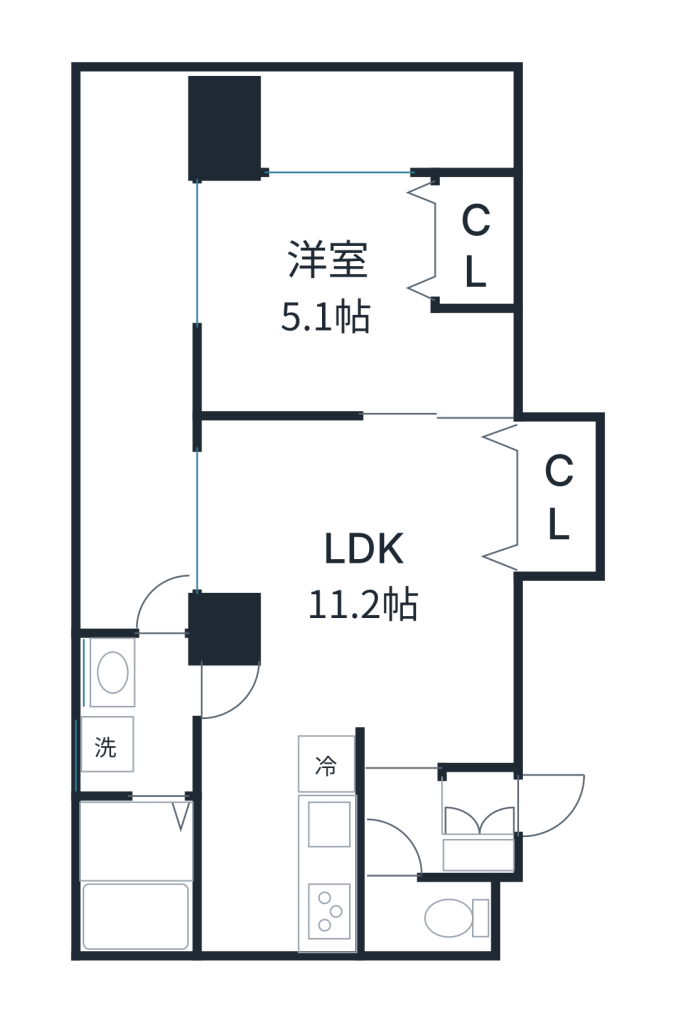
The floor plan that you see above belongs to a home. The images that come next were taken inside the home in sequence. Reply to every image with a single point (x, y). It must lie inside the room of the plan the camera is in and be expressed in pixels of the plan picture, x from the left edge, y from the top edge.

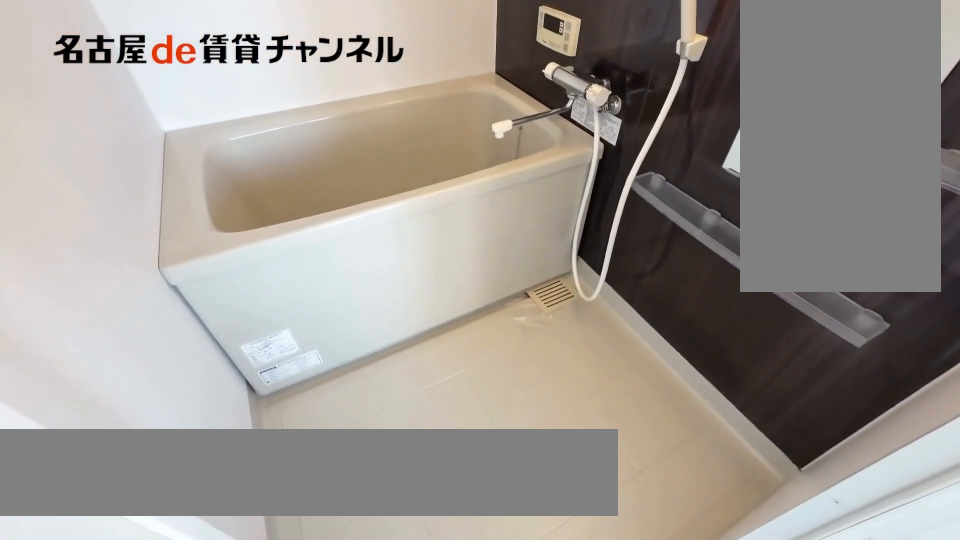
(141, 872)
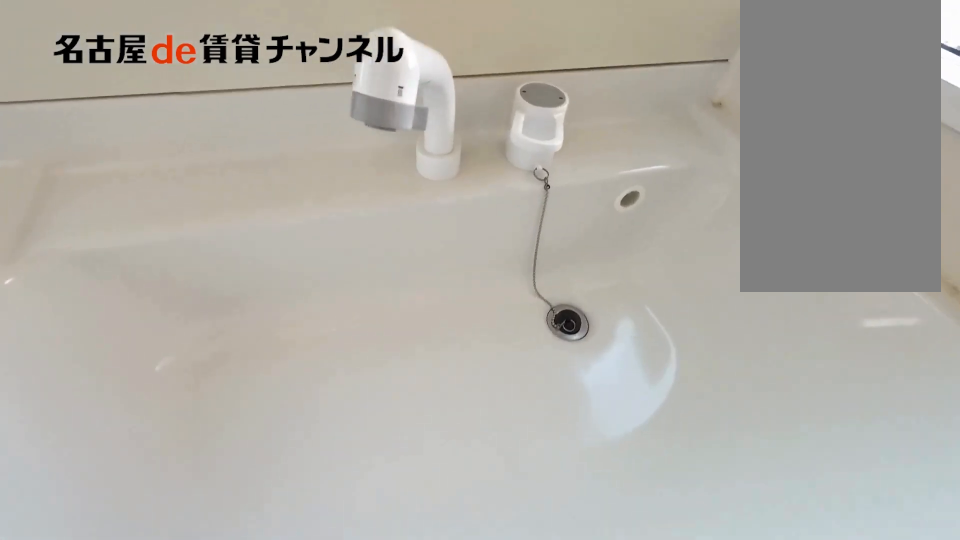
(141, 713)
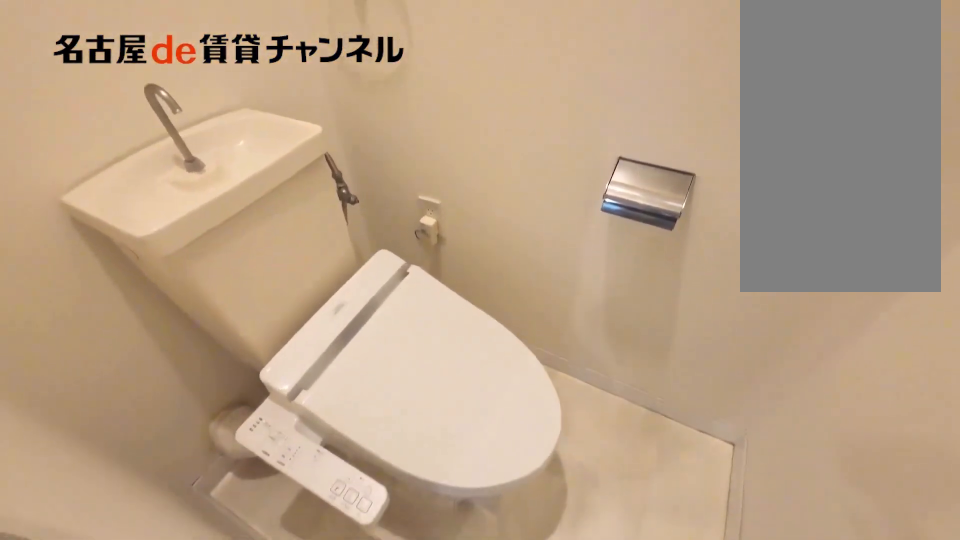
(431, 912)
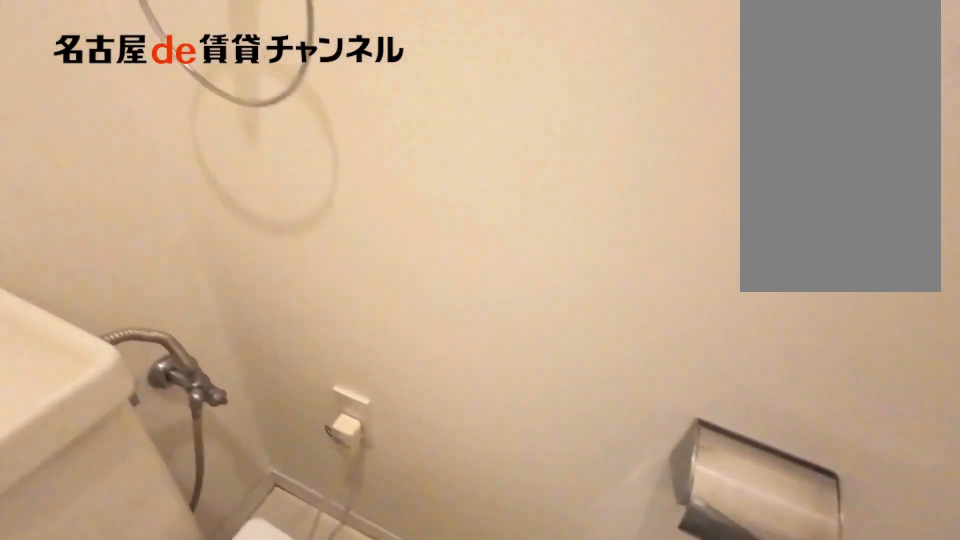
(431, 912)
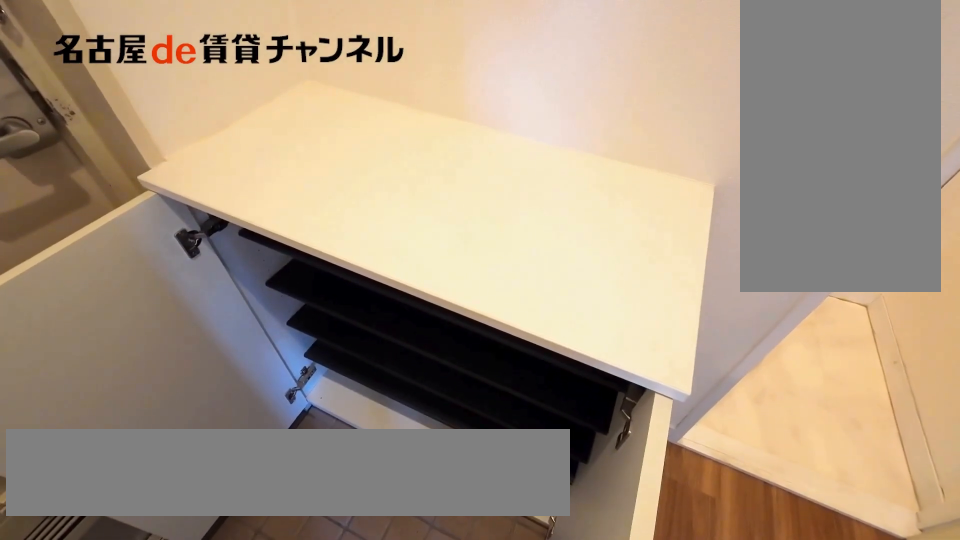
(483, 858)
